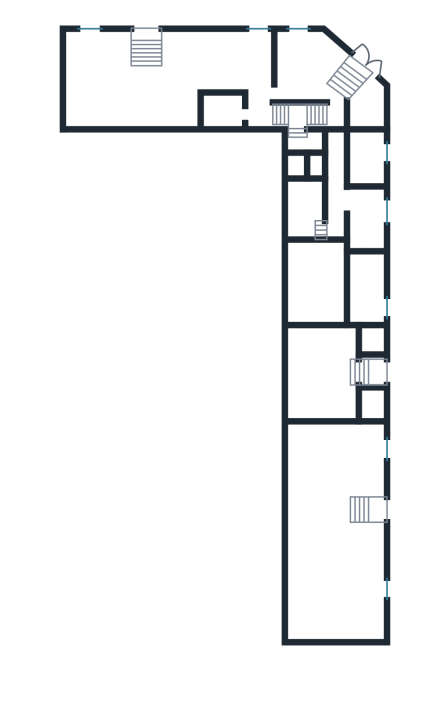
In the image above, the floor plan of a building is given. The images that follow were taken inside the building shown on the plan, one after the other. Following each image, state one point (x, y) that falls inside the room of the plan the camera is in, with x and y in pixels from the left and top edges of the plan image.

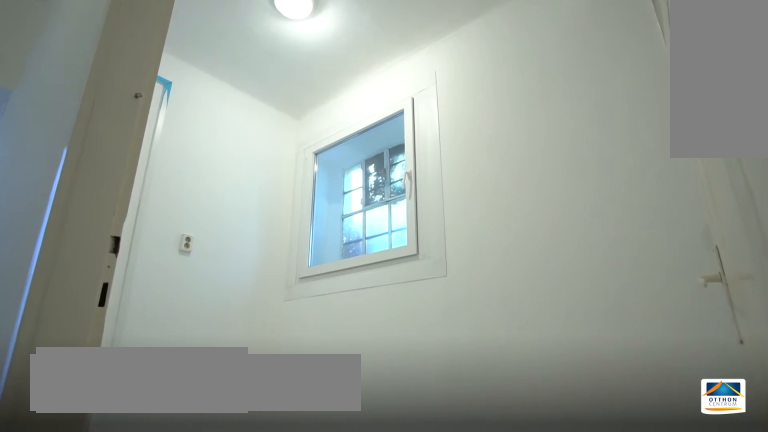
(365, 211)
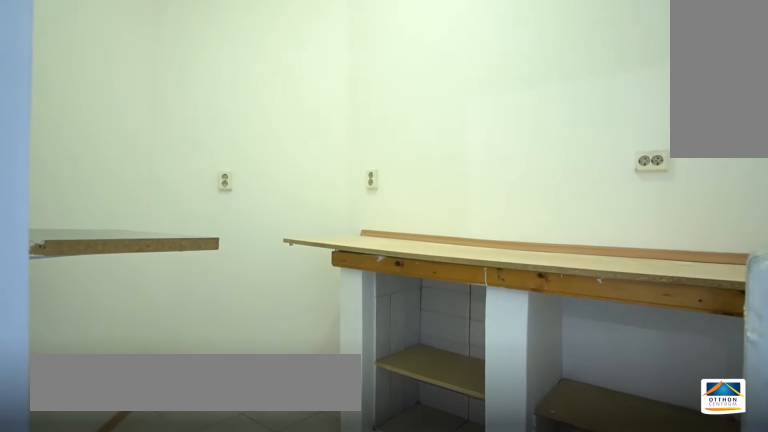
(368, 157)
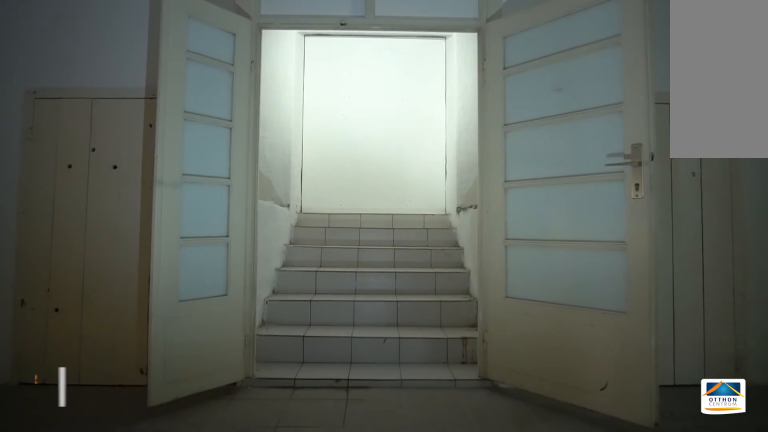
(324, 377)
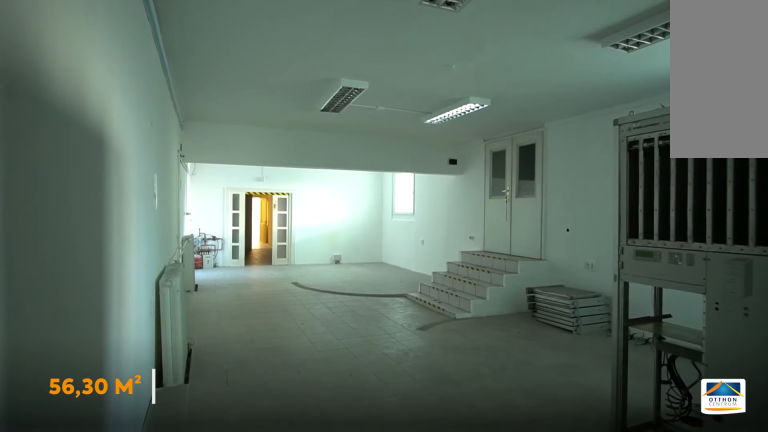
(322, 516)
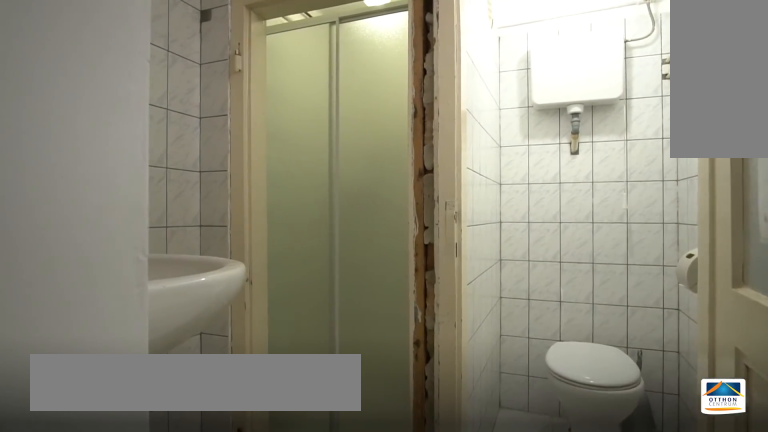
(296, 157)
